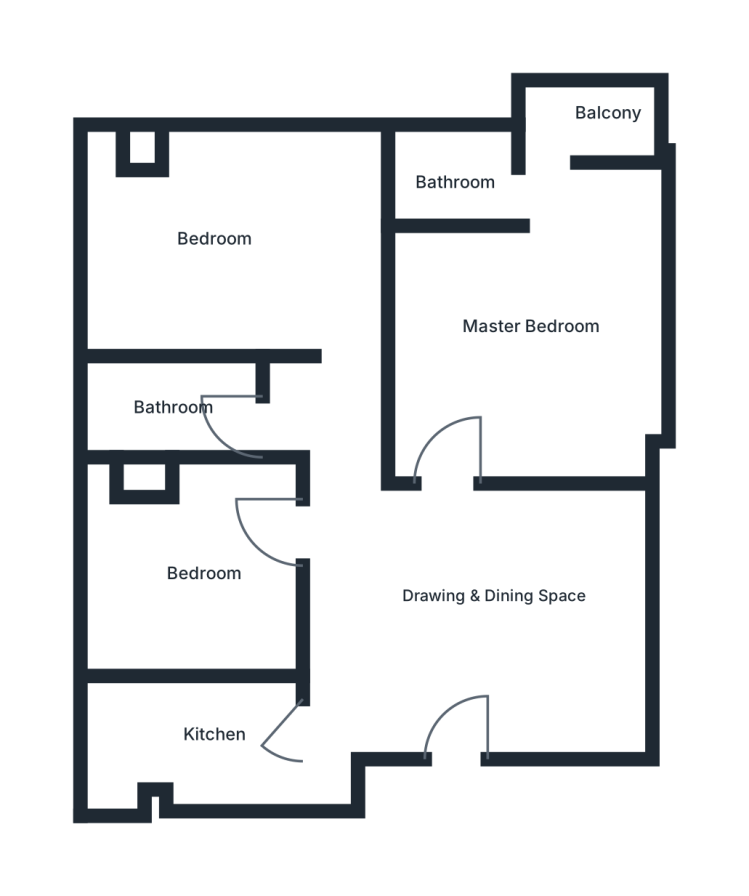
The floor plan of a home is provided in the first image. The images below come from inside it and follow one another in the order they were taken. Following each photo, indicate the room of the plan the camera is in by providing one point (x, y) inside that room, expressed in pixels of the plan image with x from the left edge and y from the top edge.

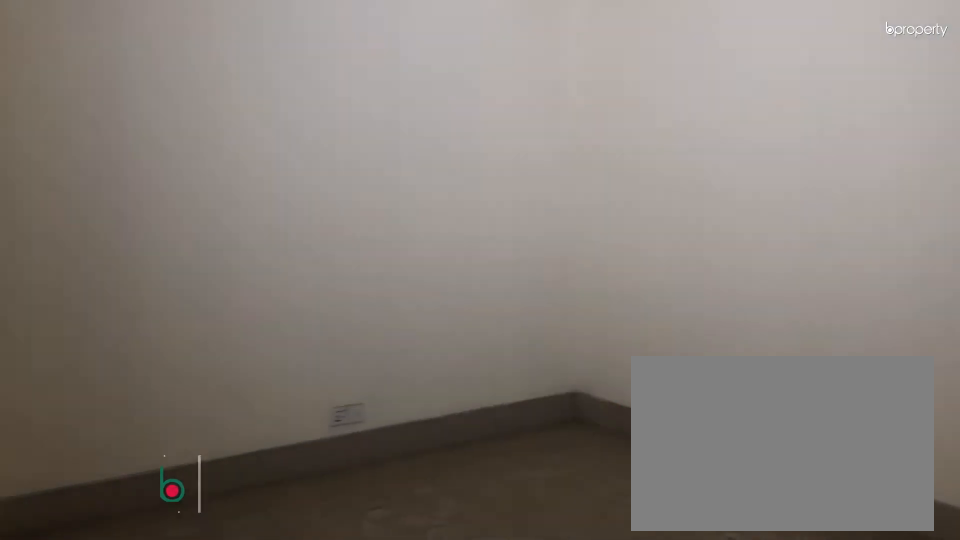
(441, 608)
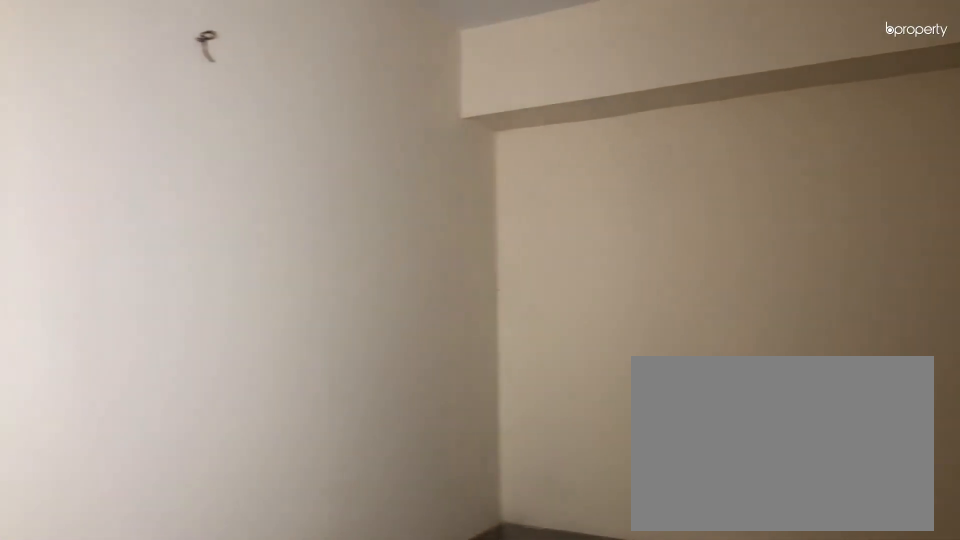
(440, 605)
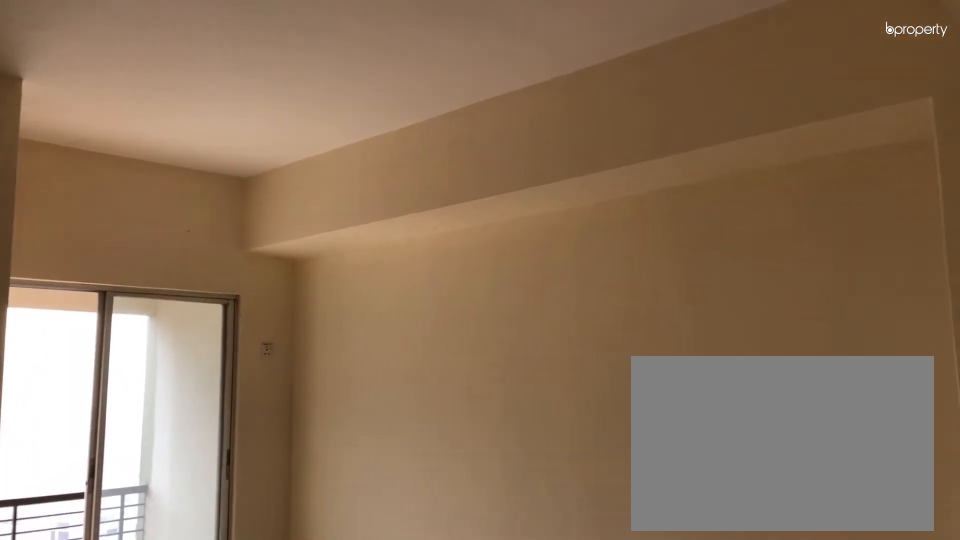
(556, 317)
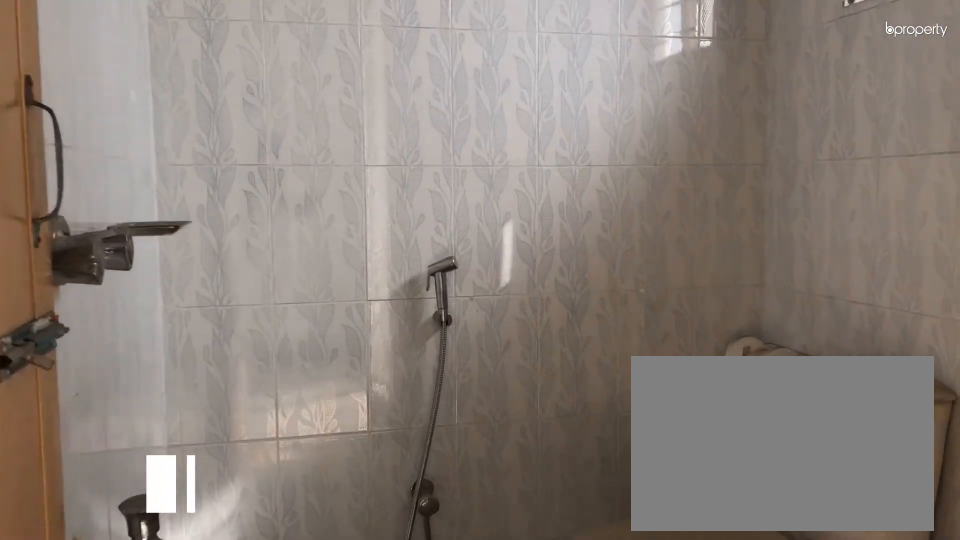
(456, 180)
